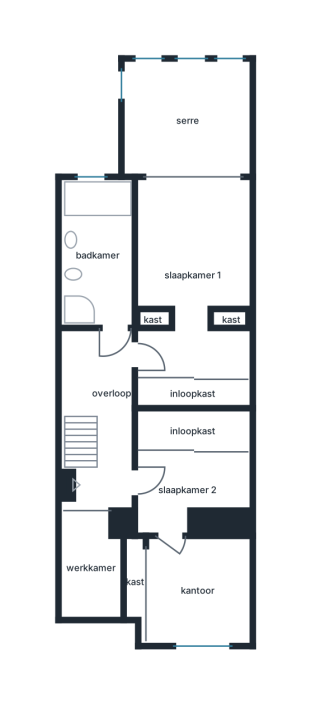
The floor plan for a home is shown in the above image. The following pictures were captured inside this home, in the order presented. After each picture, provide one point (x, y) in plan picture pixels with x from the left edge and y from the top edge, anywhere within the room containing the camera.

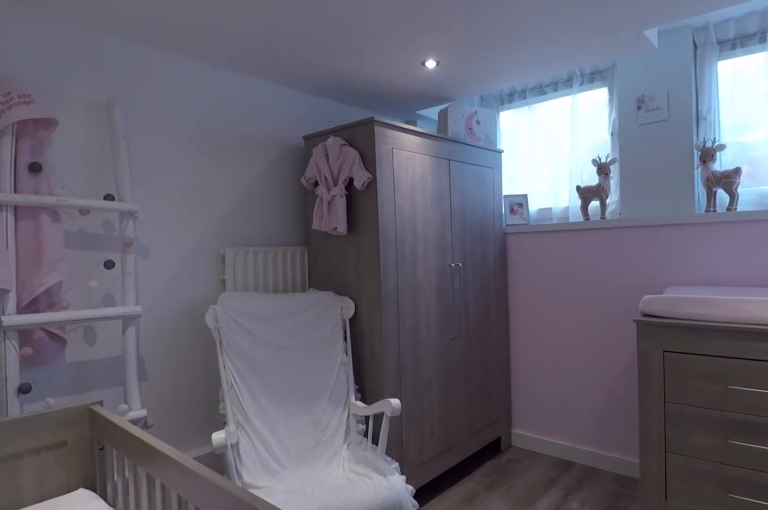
(197, 591)
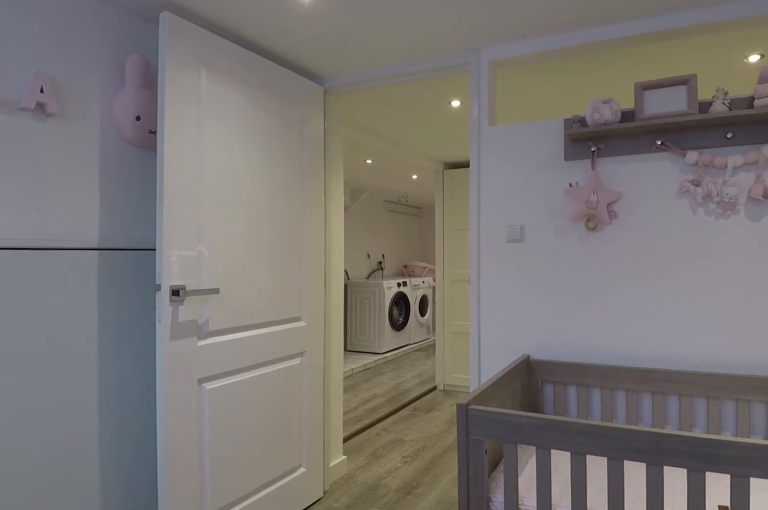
(197, 591)
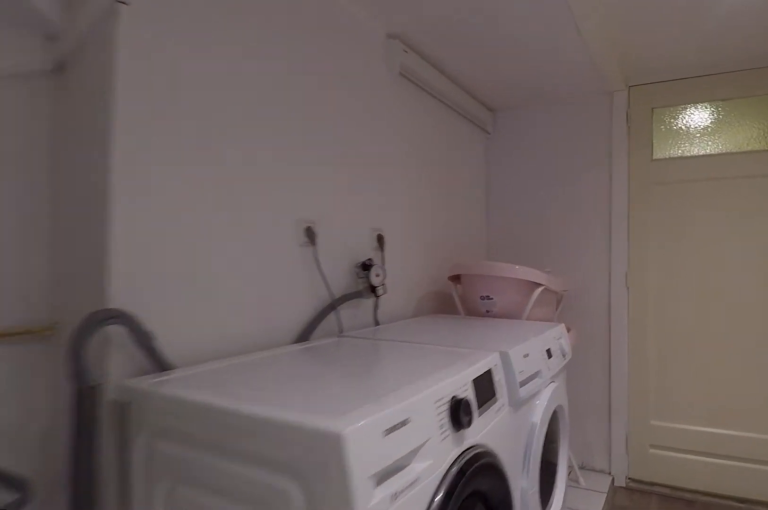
(104, 428)
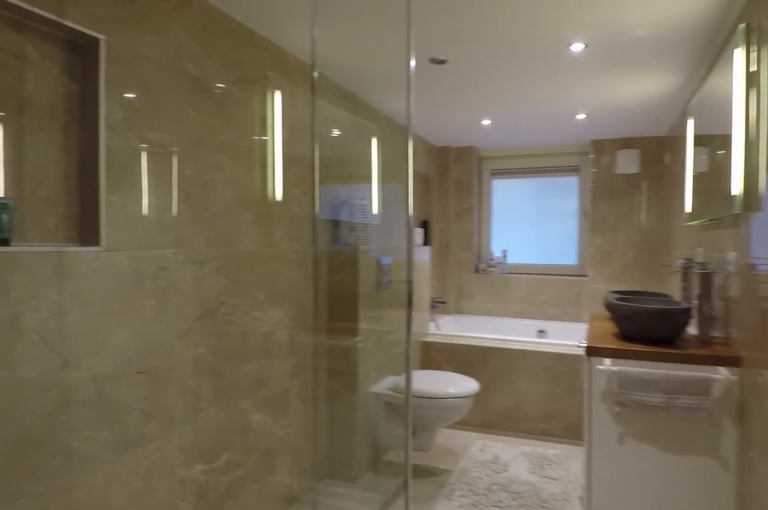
(98, 255)
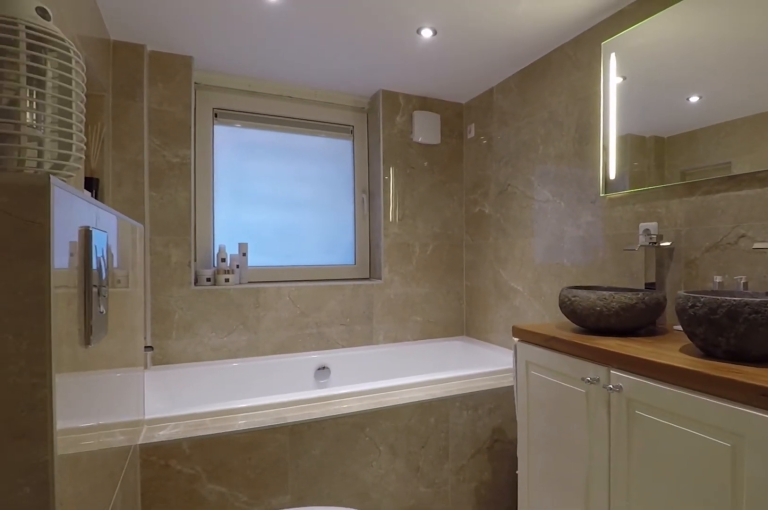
(98, 255)
